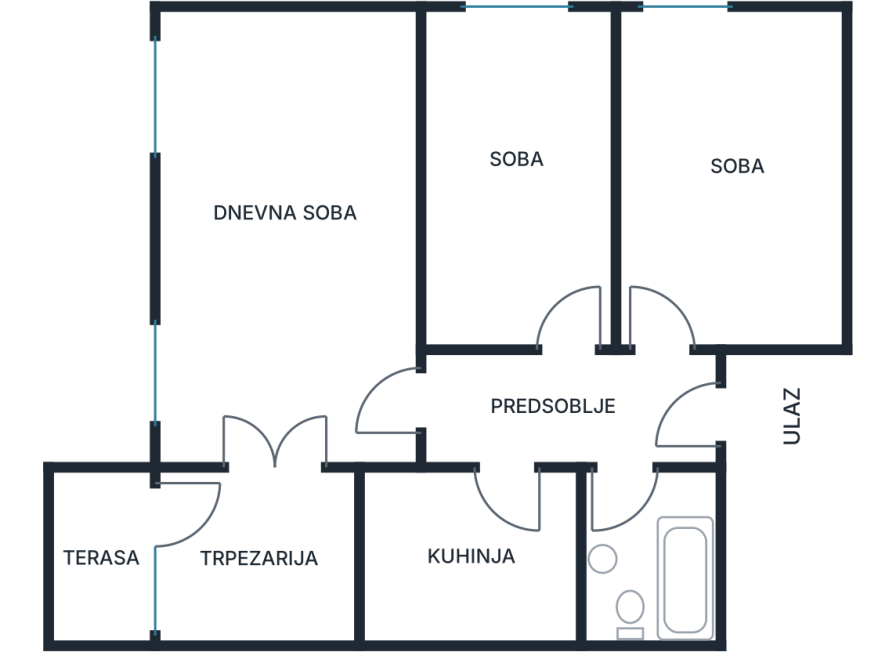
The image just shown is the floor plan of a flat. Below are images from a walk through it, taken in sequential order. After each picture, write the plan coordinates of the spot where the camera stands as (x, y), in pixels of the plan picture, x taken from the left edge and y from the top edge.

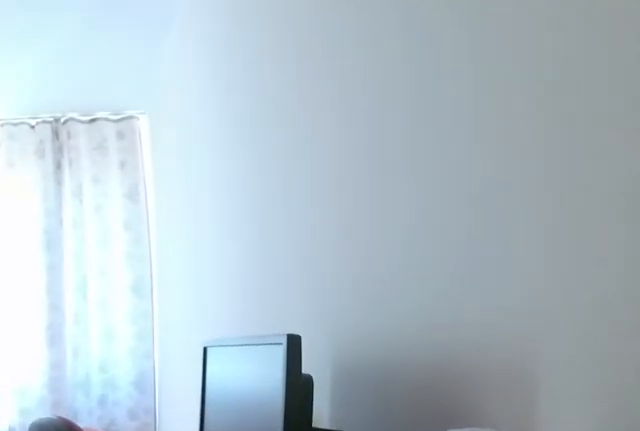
(561, 300)
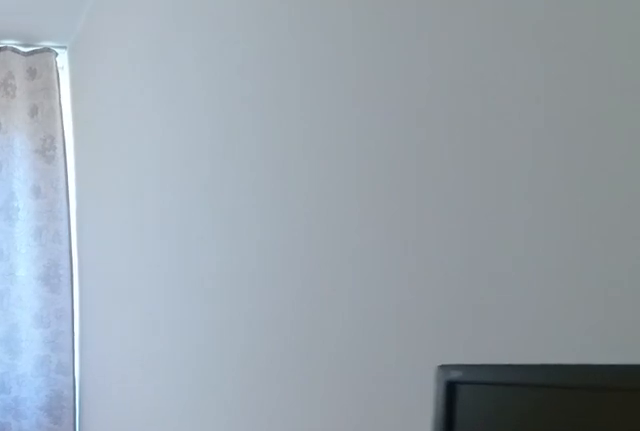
(551, 224)
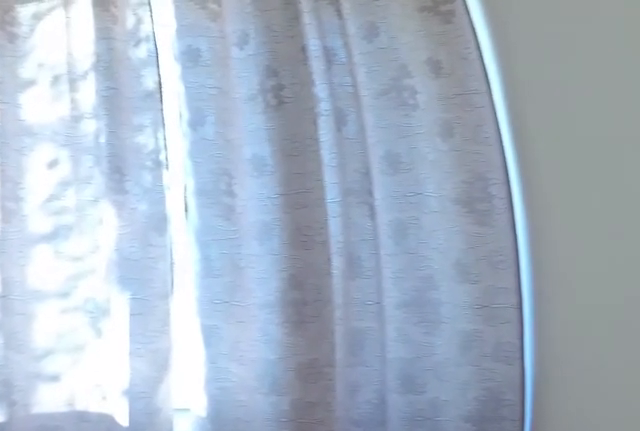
(555, 162)
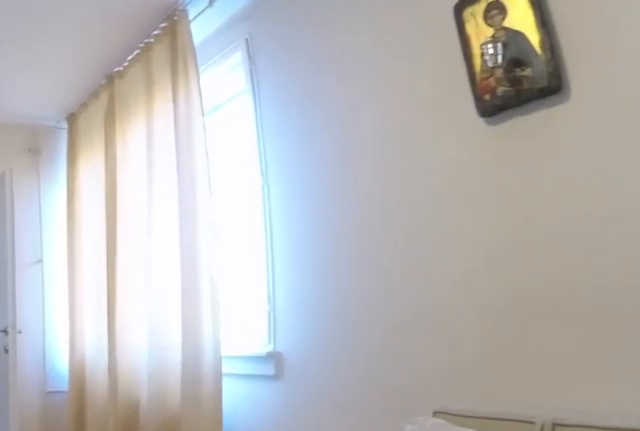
(308, 76)
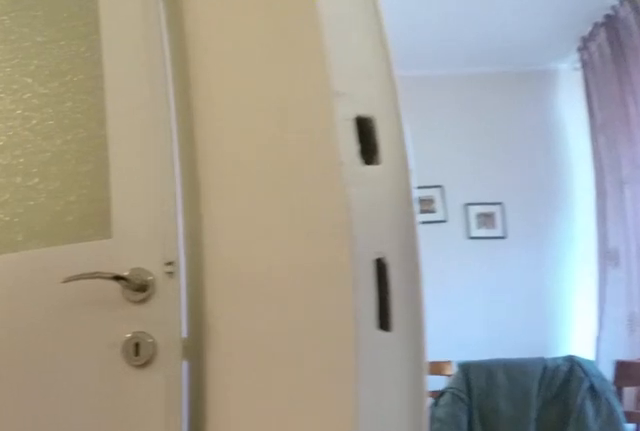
(302, 376)
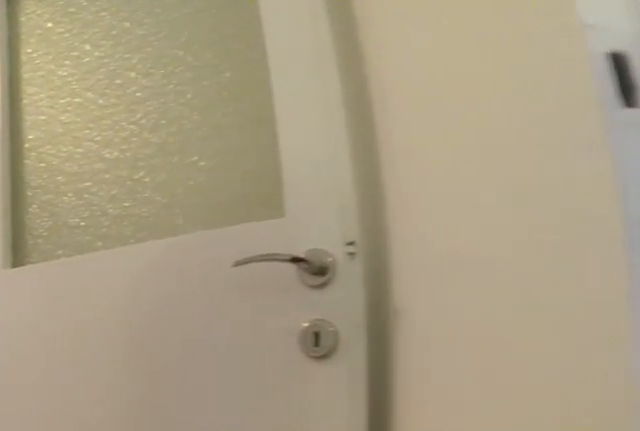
(312, 368)
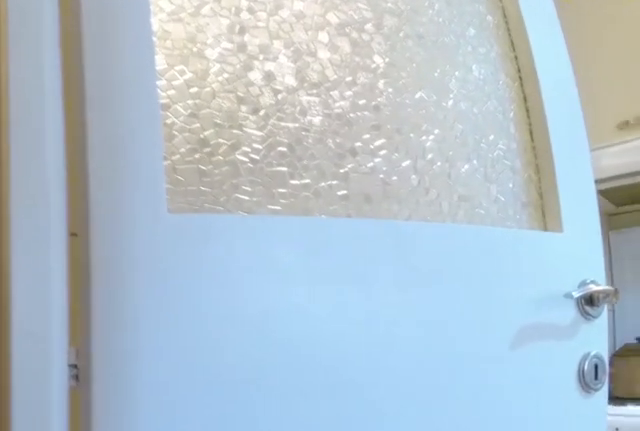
(495, 432)
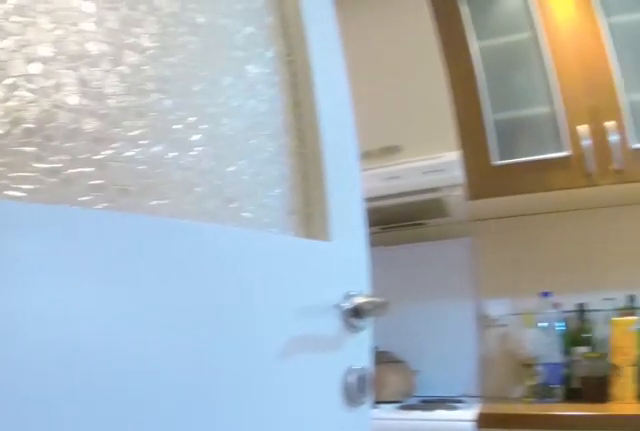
(501, 436)
